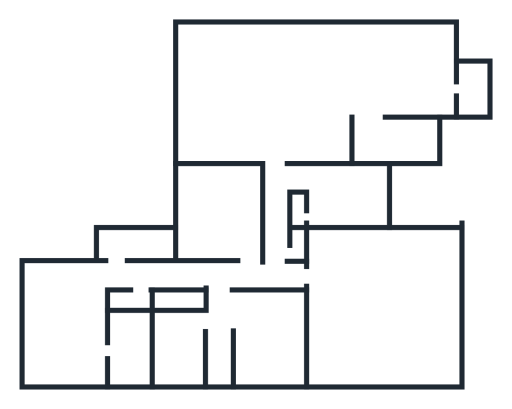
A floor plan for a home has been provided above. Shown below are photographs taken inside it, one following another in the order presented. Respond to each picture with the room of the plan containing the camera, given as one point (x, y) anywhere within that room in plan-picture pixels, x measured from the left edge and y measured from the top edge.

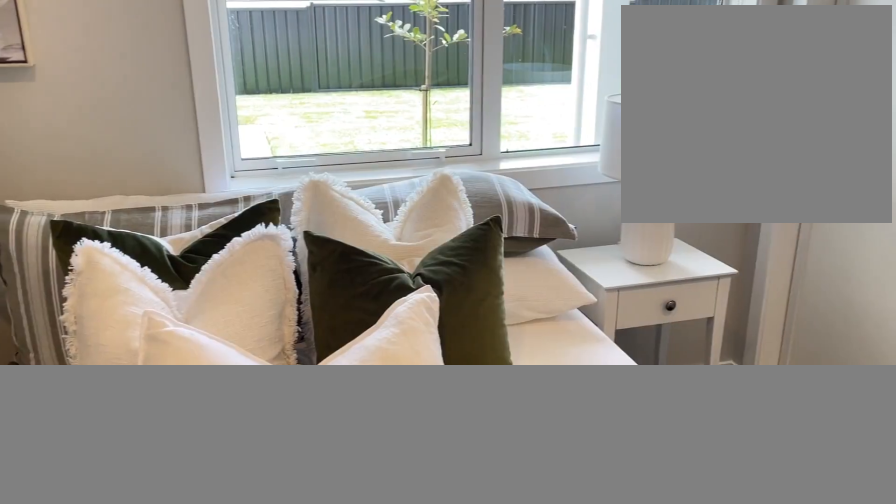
(220, 212)
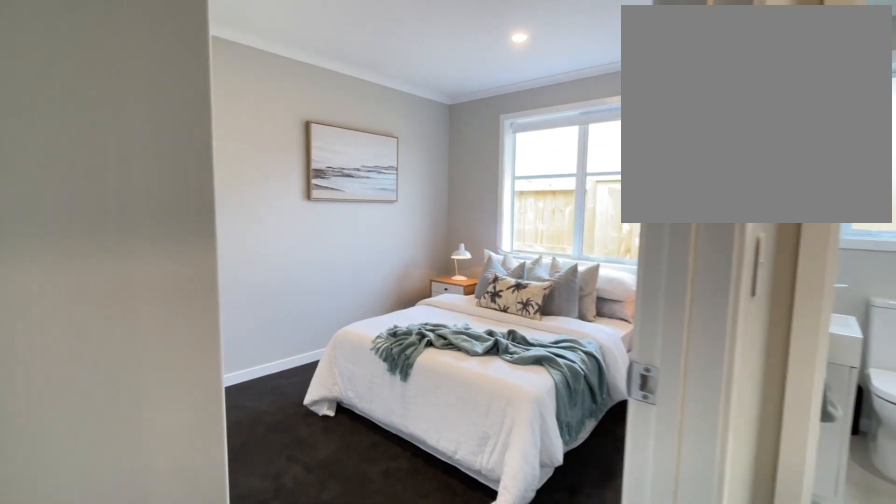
(269, 339)
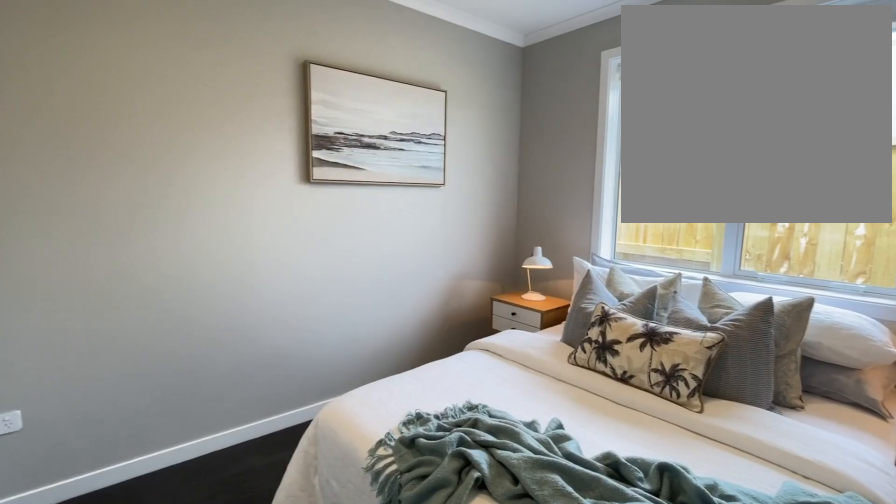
(269, 339)
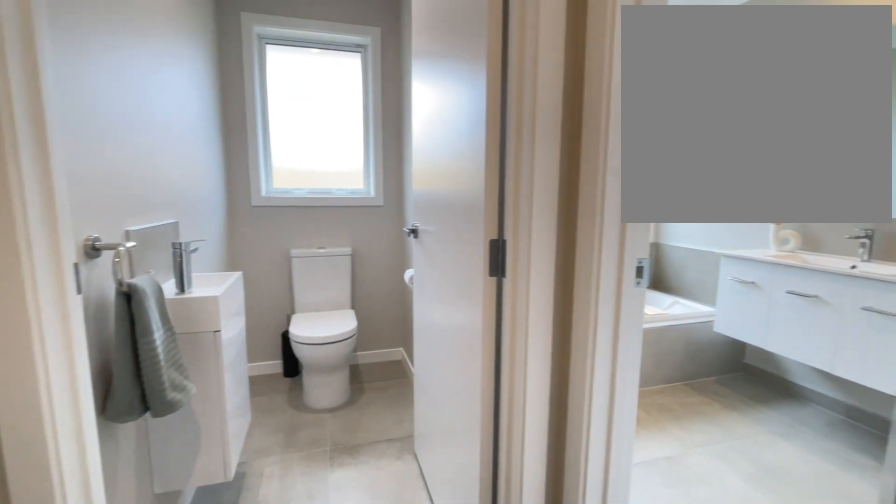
(220, 359)
